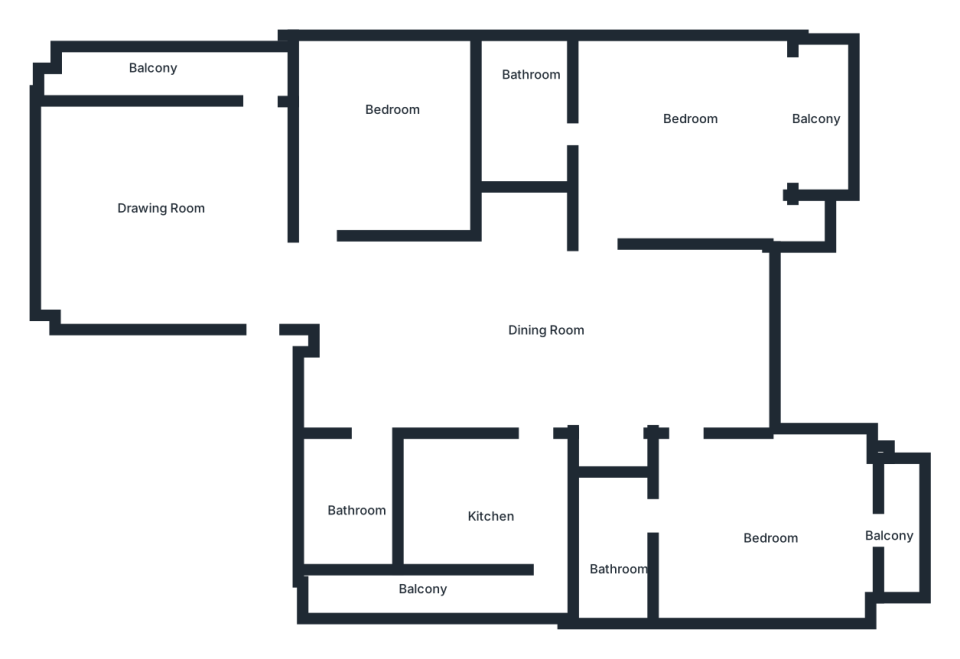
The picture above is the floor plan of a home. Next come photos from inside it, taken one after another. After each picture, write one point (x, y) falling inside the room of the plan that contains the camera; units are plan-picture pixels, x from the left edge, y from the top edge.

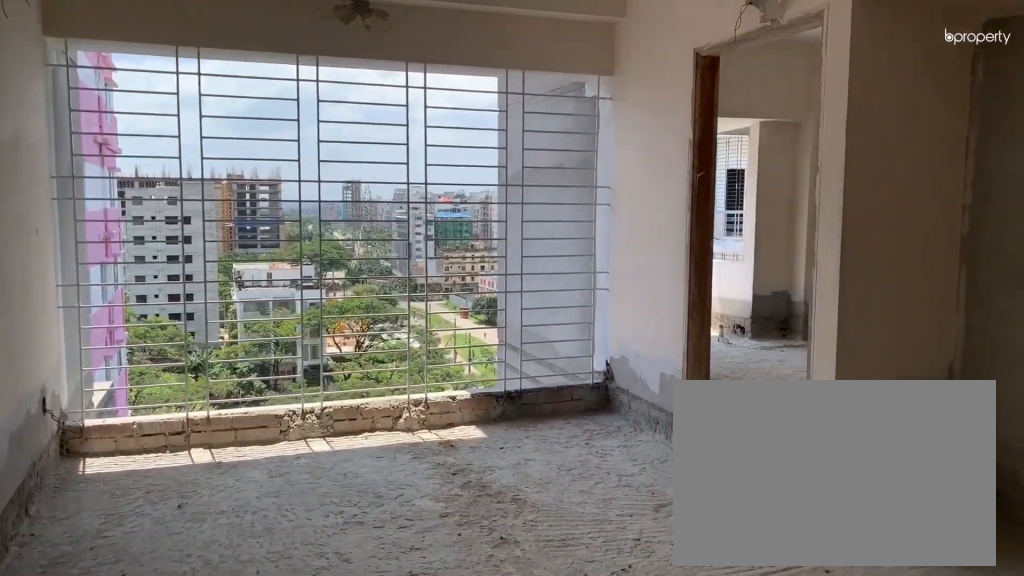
(475, 343)
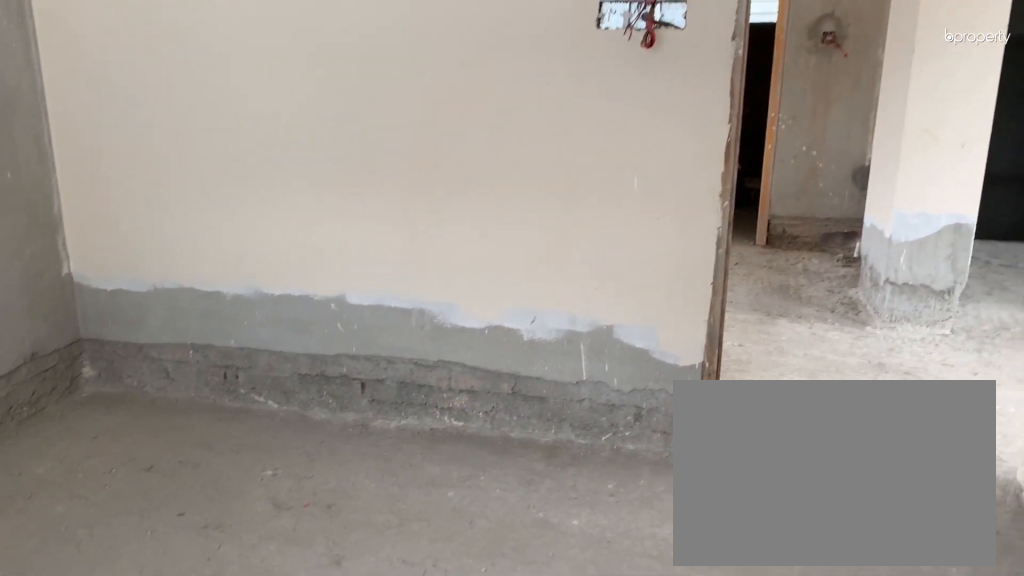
(391, 133)
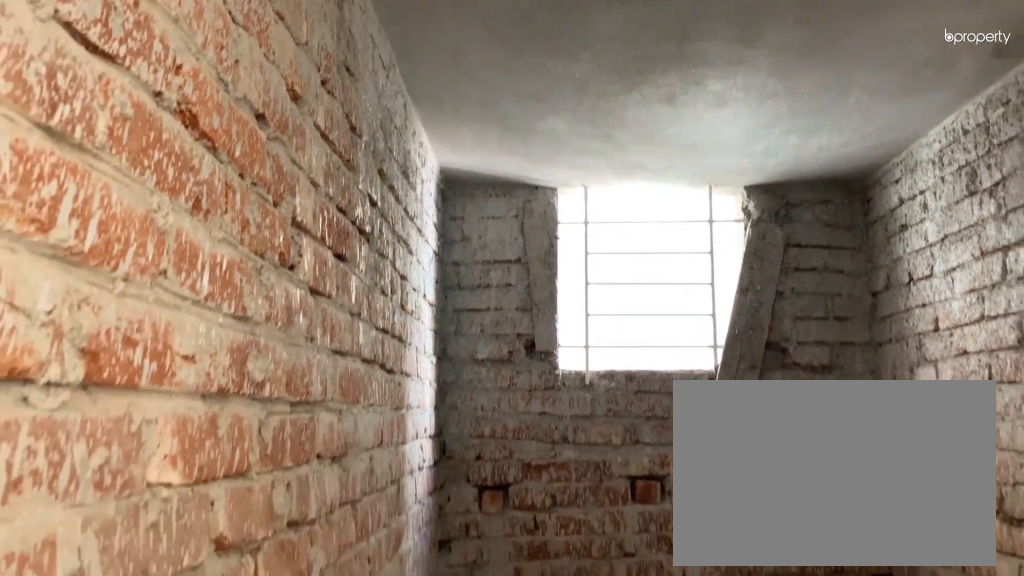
(360, 497)
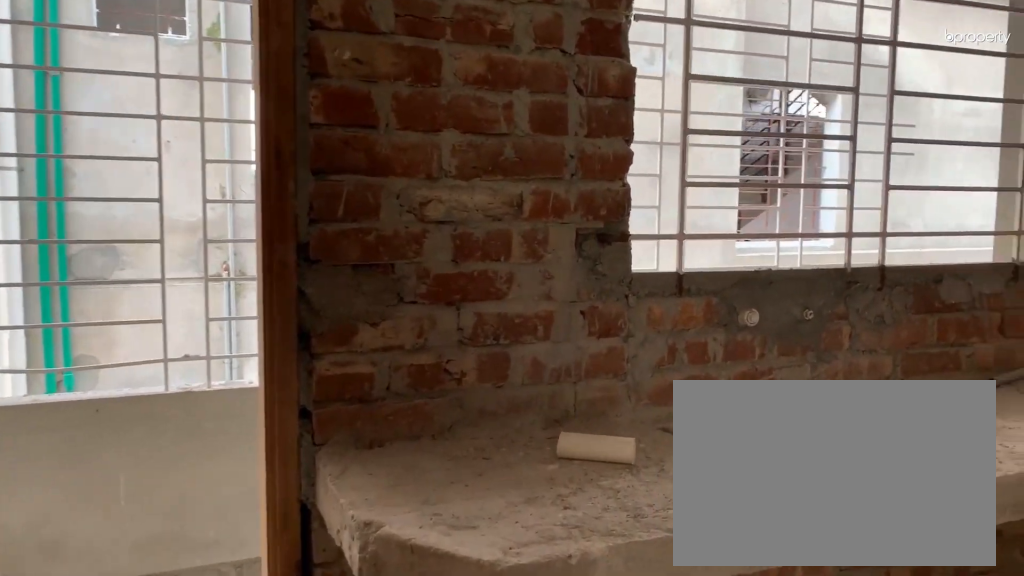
(488, 501)
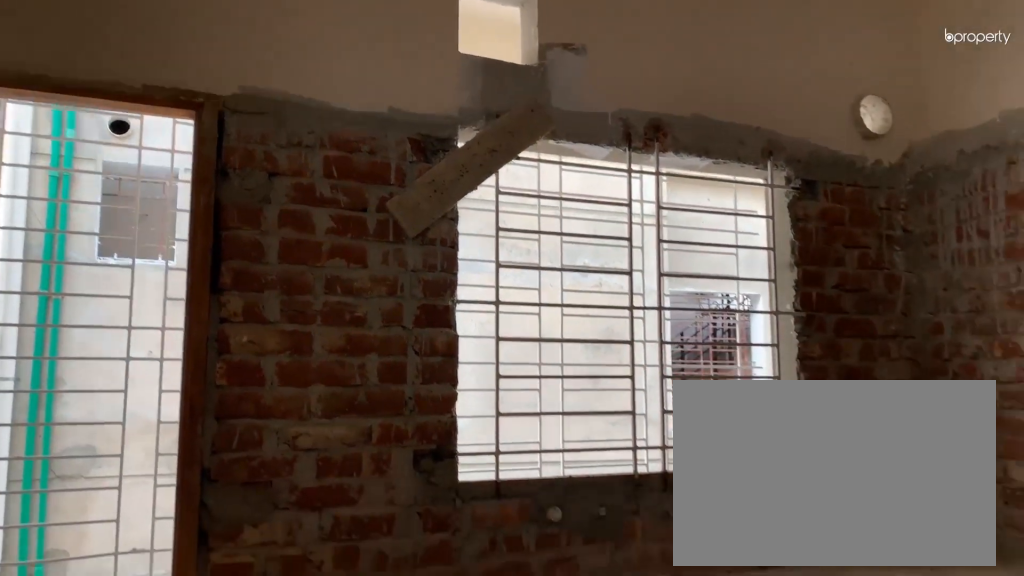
(488, 501)
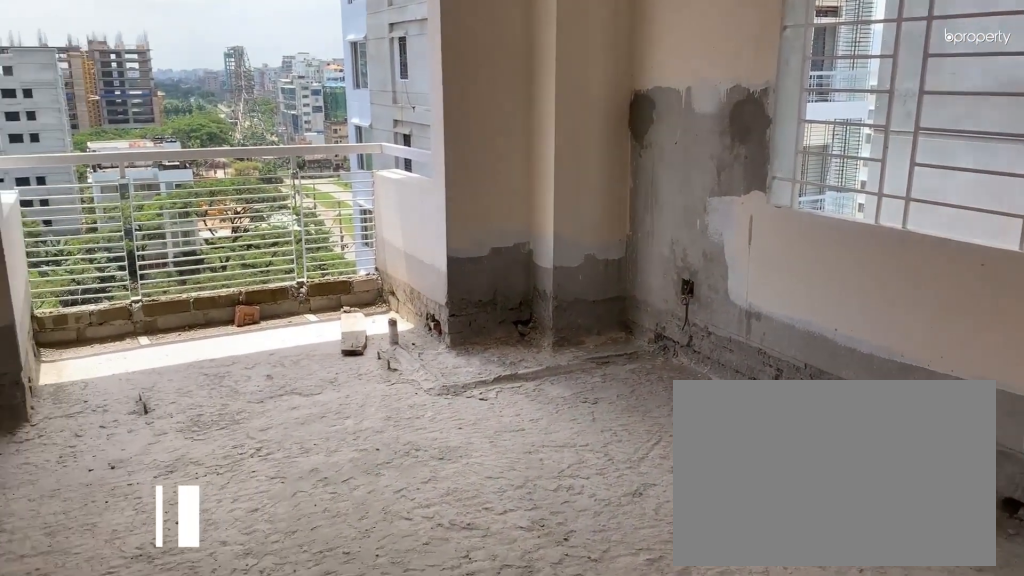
(768, 540)
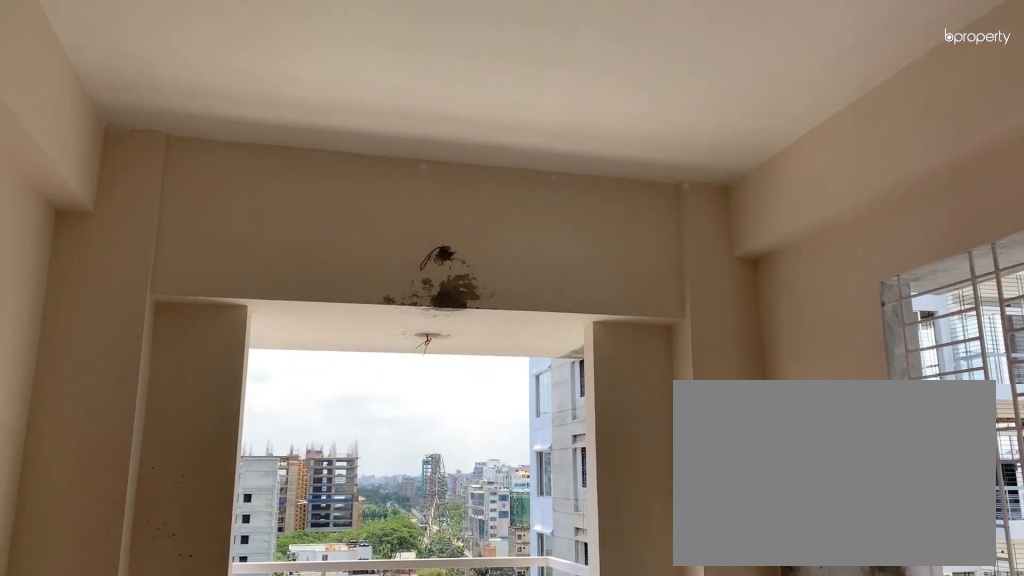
(768, 540)
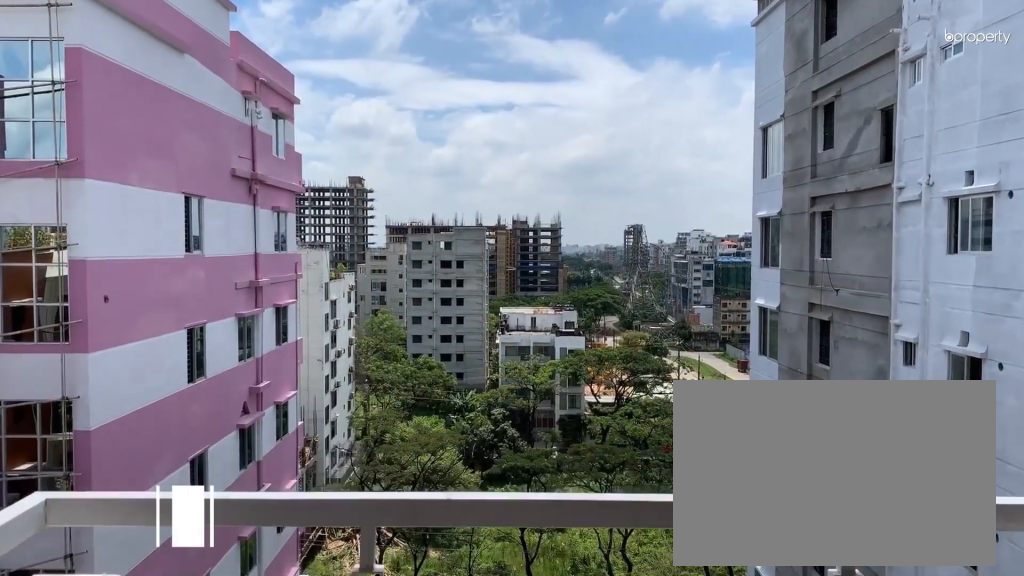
(901, 536)
